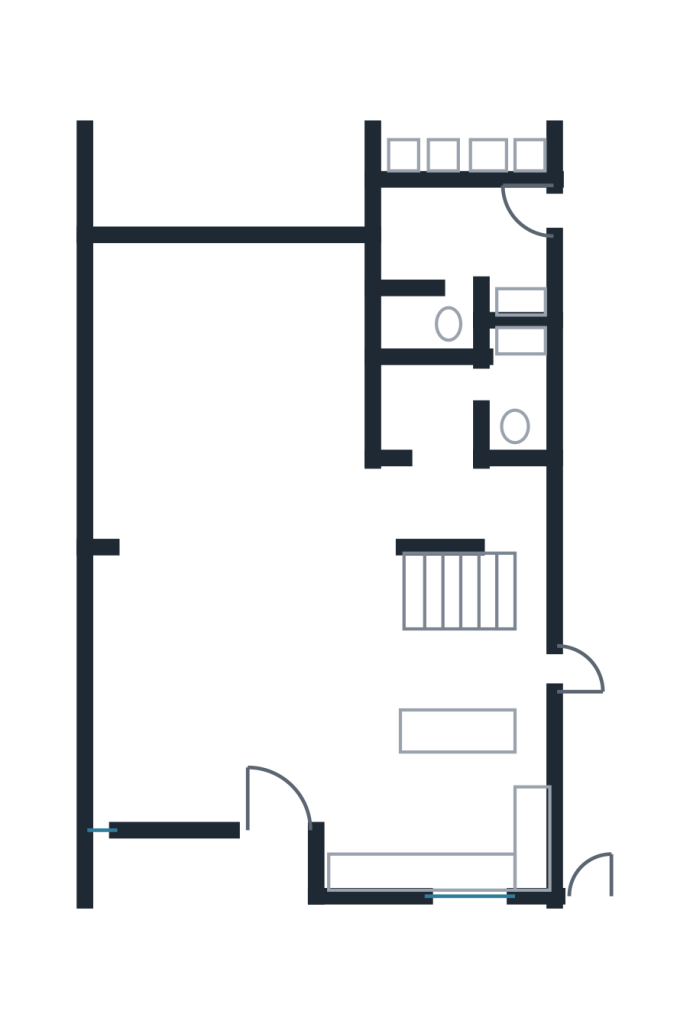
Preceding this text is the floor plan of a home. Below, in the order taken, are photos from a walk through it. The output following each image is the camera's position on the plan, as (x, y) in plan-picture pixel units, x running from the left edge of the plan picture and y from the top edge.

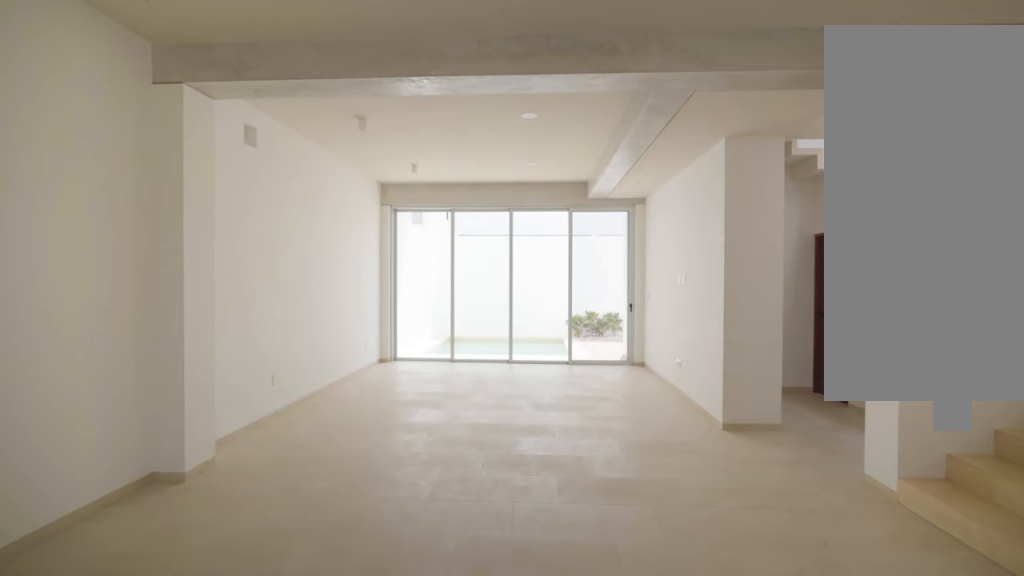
(255, 806)
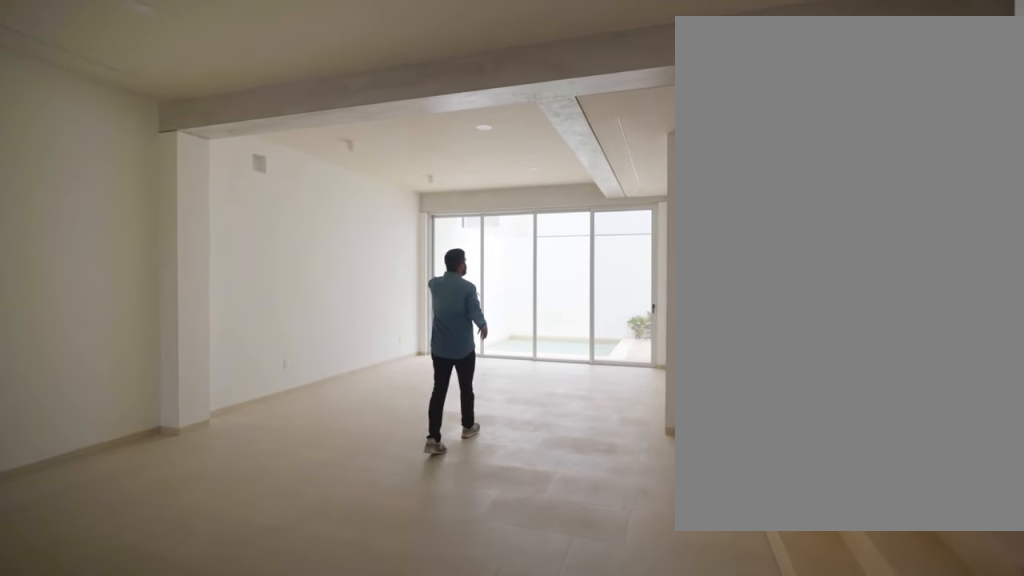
(237, 774)
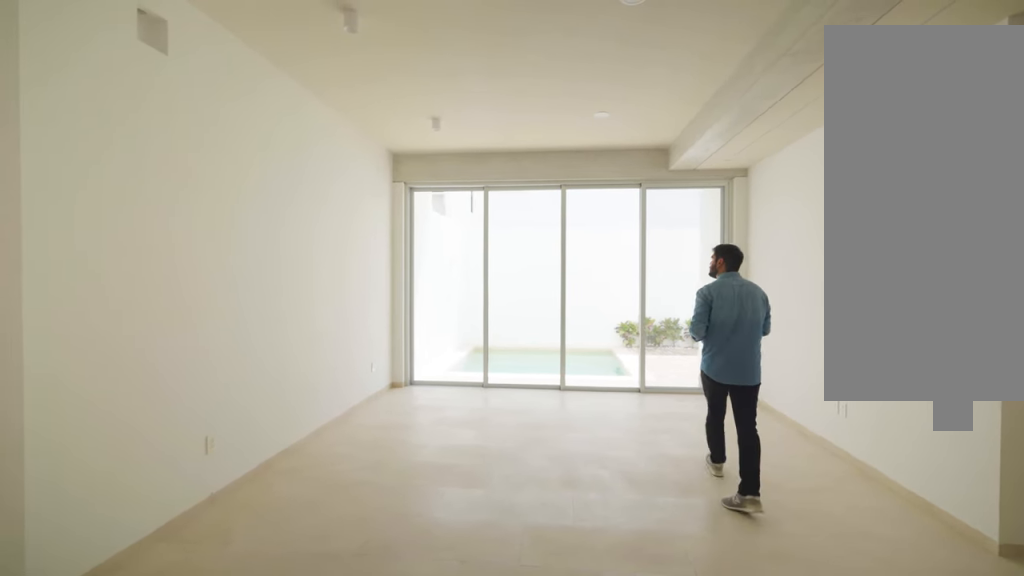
(186, 561)
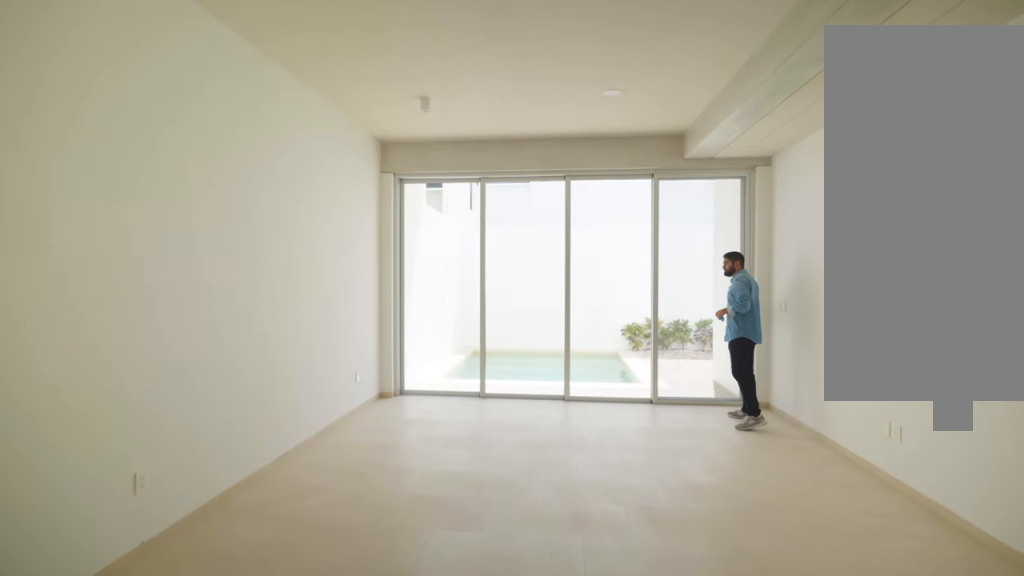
(185, 561)
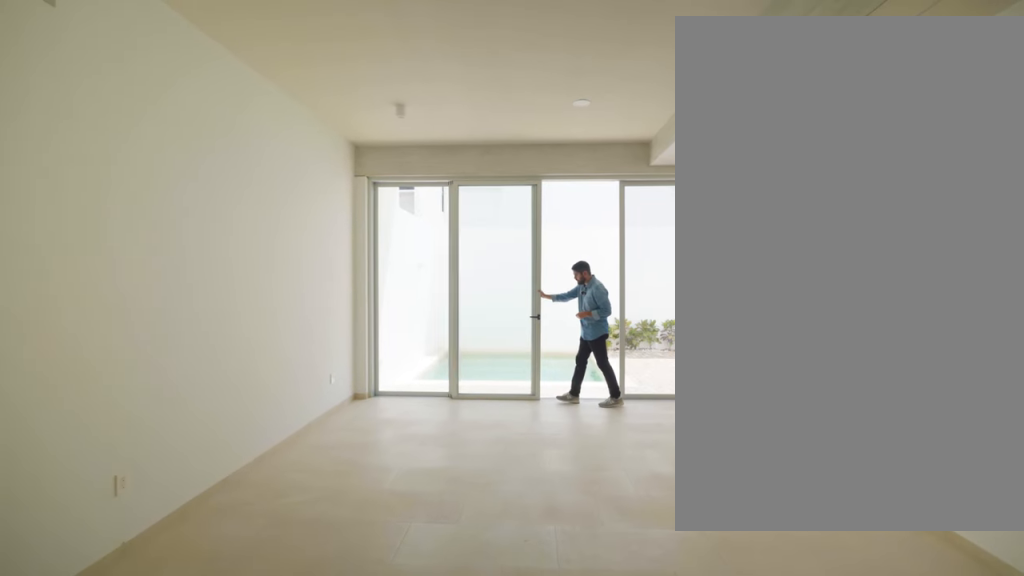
(185, 562)
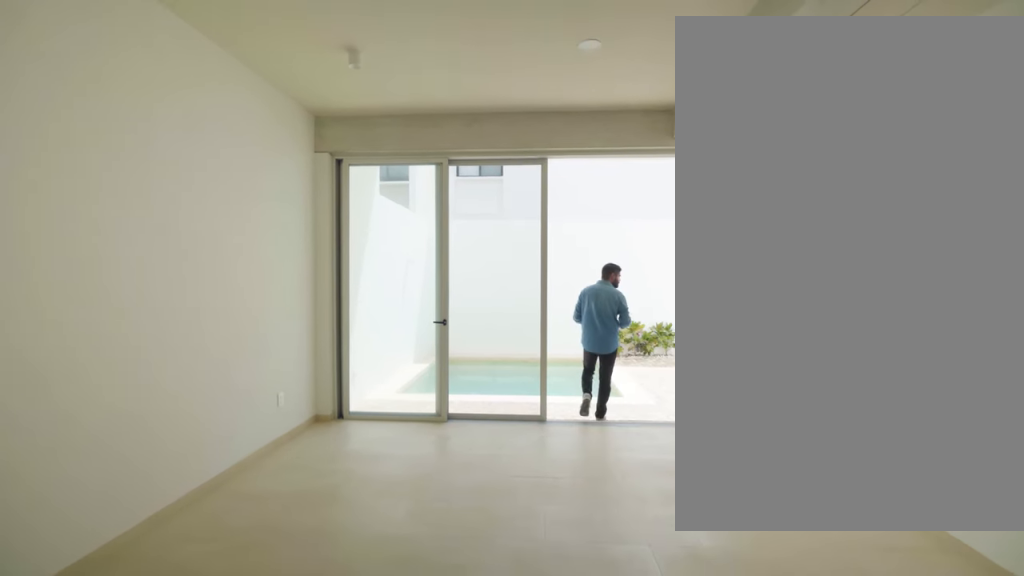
(224, 425)
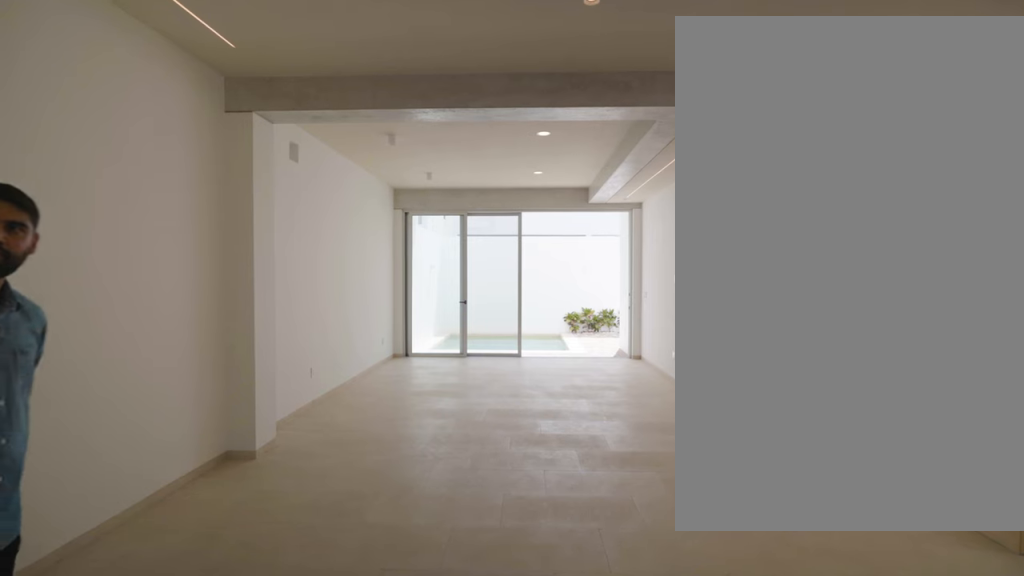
(227, 676)
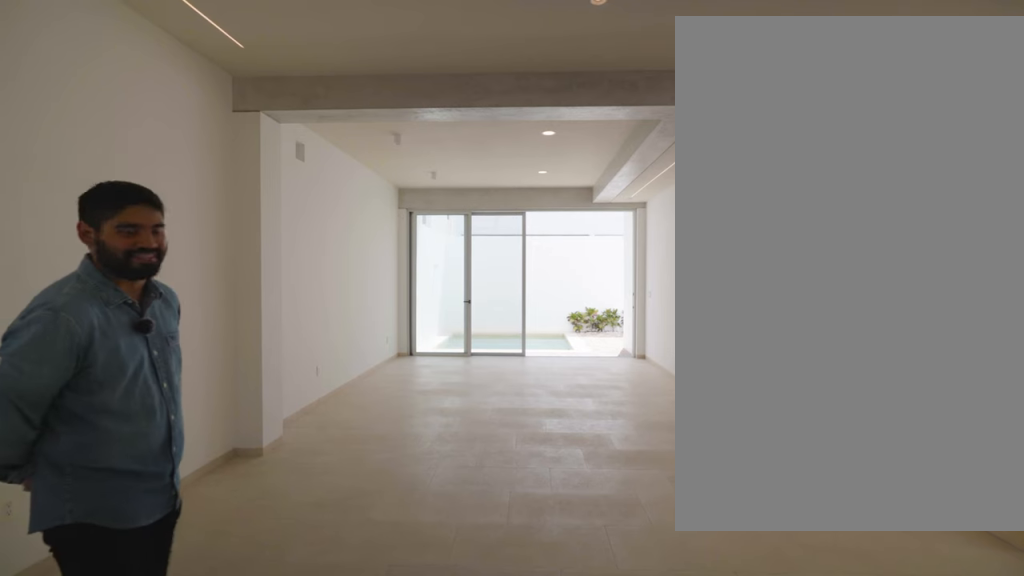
(228, 676)
